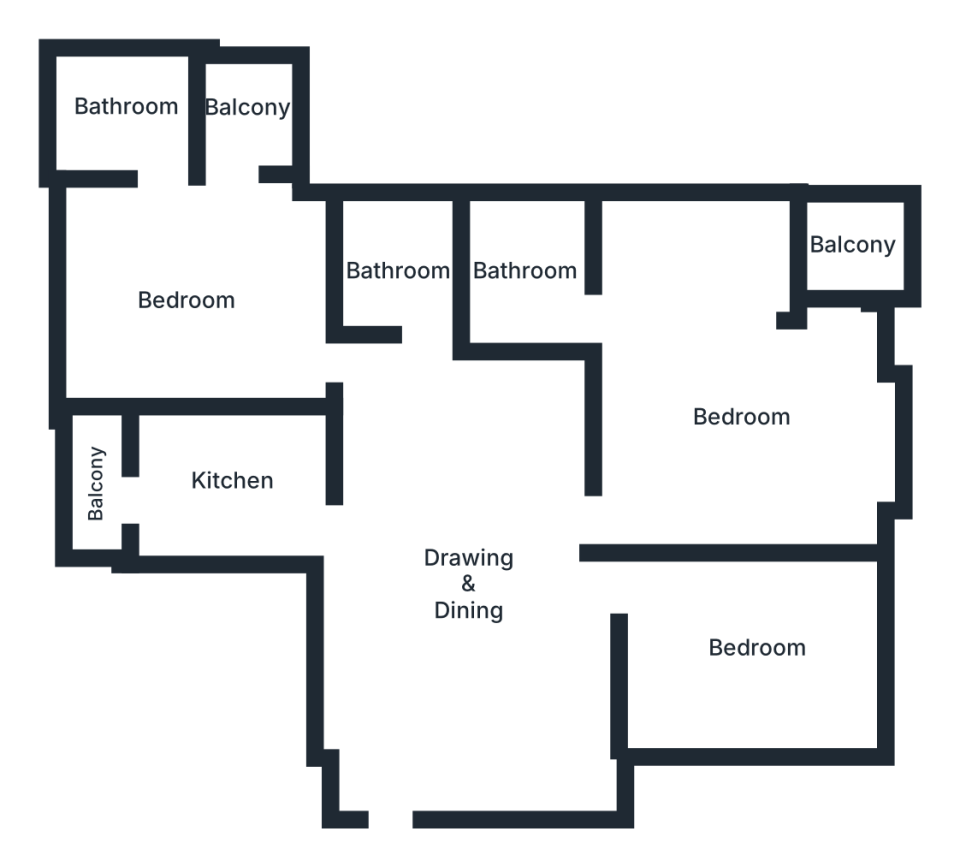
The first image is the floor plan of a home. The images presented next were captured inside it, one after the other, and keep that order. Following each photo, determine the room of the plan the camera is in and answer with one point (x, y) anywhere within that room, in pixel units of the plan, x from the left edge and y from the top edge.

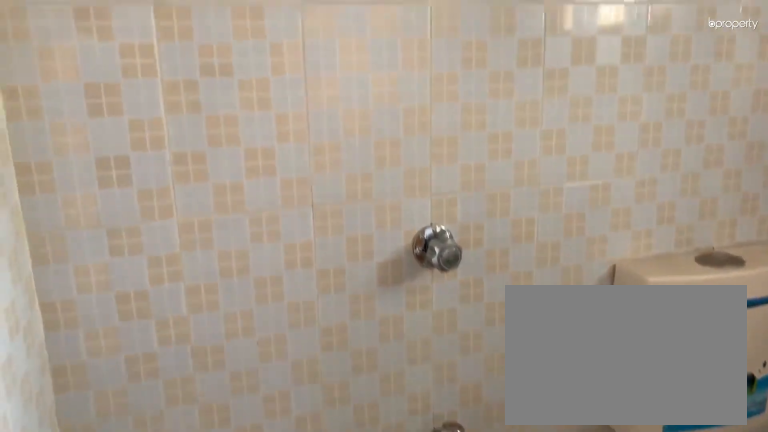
(416, 287)
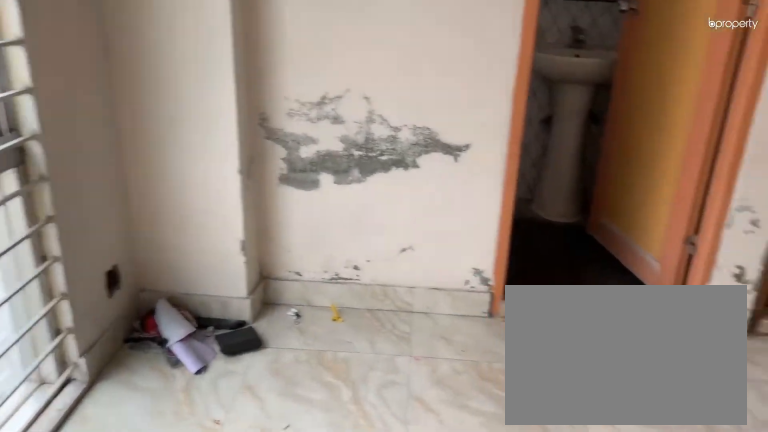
(190, 309)
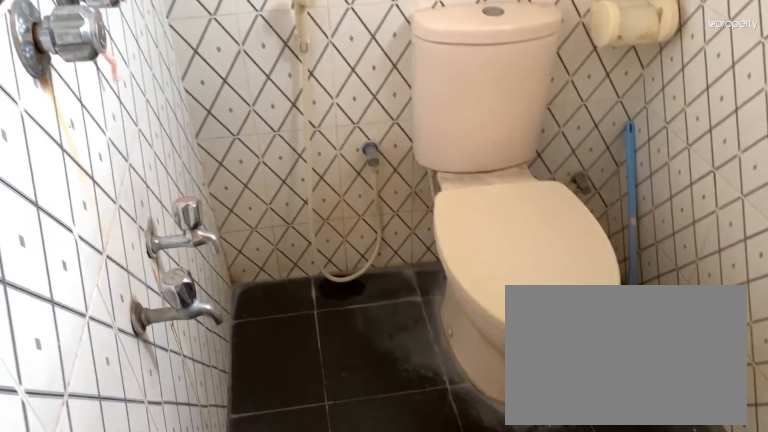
(128, 100)
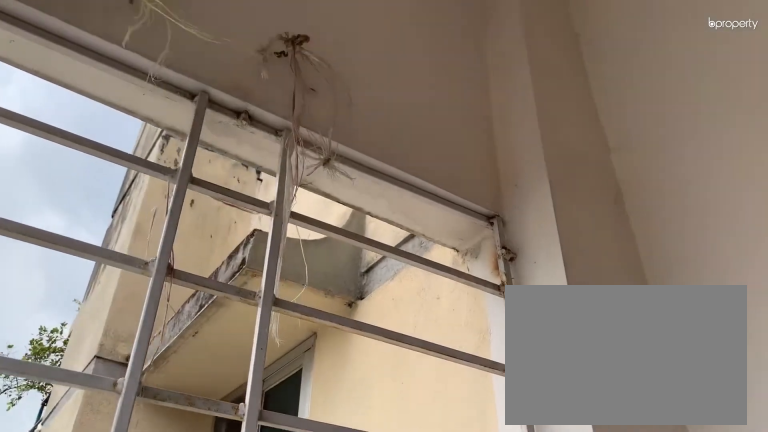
(236, 122)
